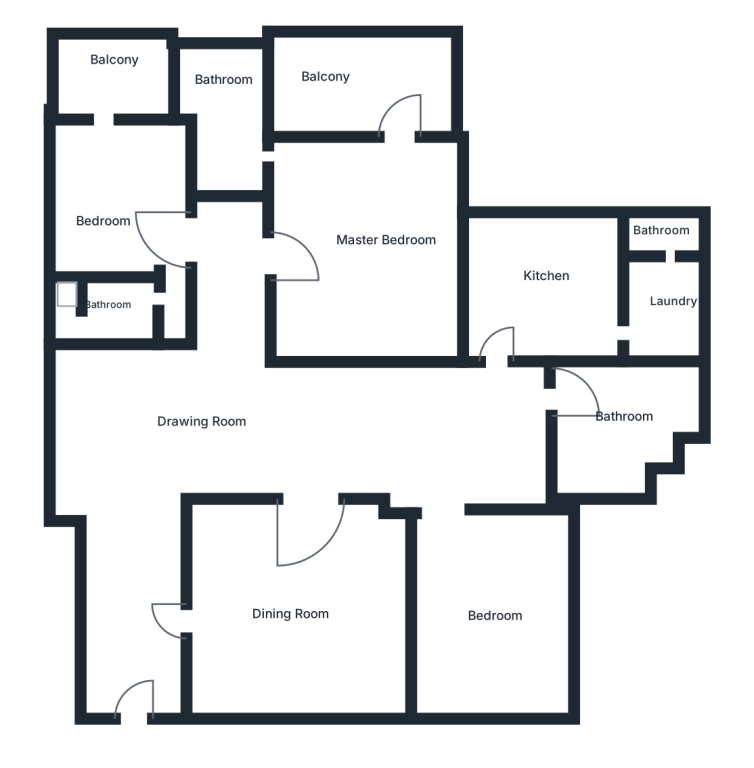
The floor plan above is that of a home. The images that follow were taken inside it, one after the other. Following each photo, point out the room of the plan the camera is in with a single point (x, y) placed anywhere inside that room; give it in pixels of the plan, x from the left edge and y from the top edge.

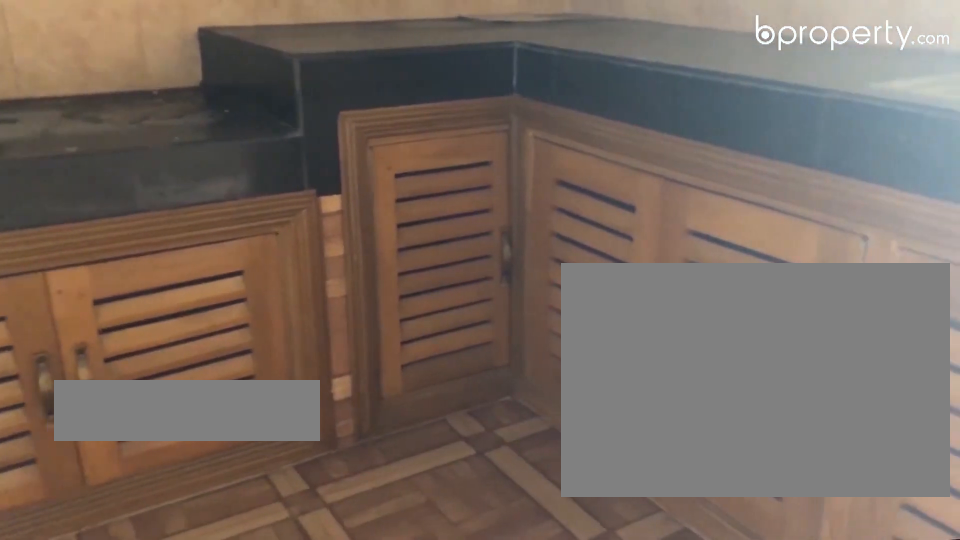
(538, 292)
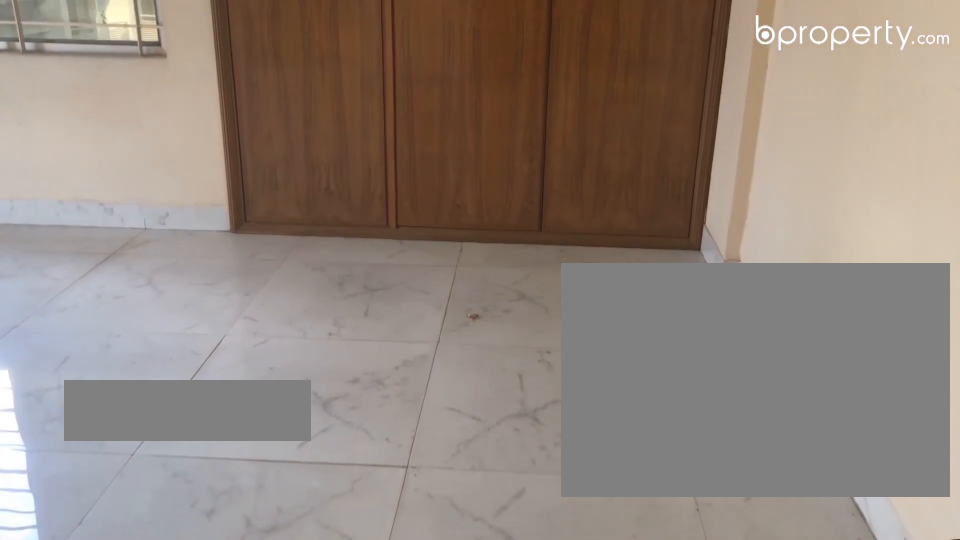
(366, 245)
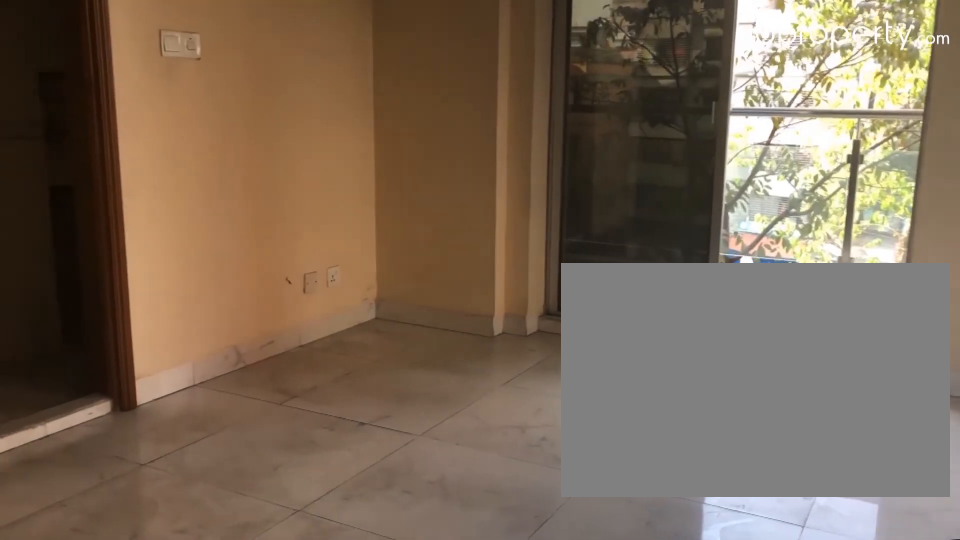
(366, 244)
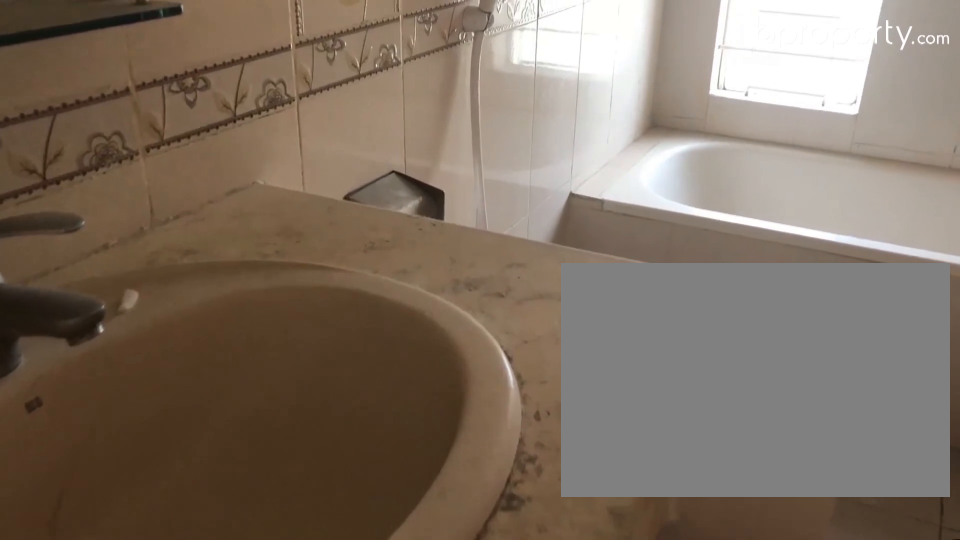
(214, 109)
